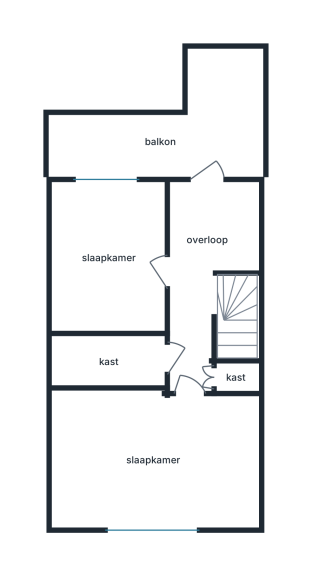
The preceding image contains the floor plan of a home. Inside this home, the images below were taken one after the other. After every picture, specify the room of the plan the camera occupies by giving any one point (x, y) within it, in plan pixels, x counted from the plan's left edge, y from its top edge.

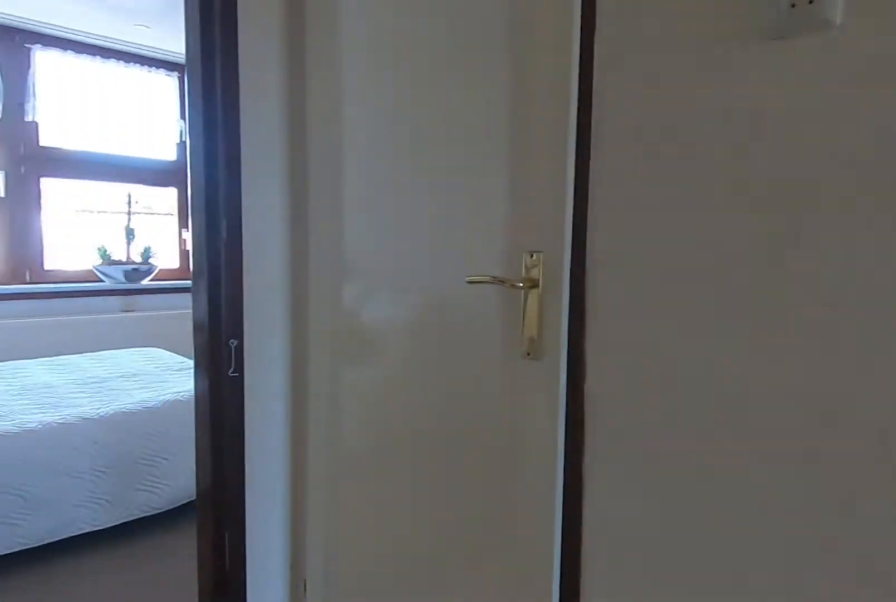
(191, 366)
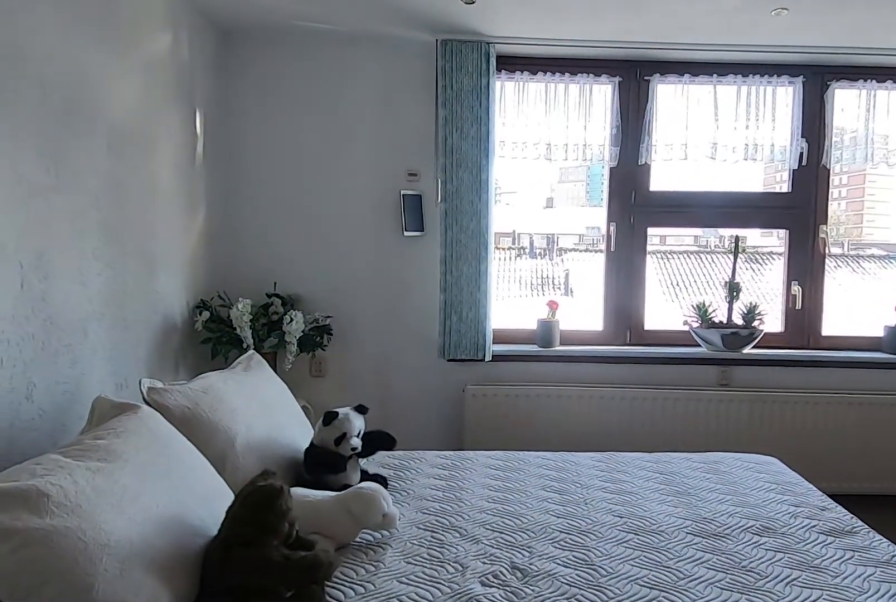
(149, 462)
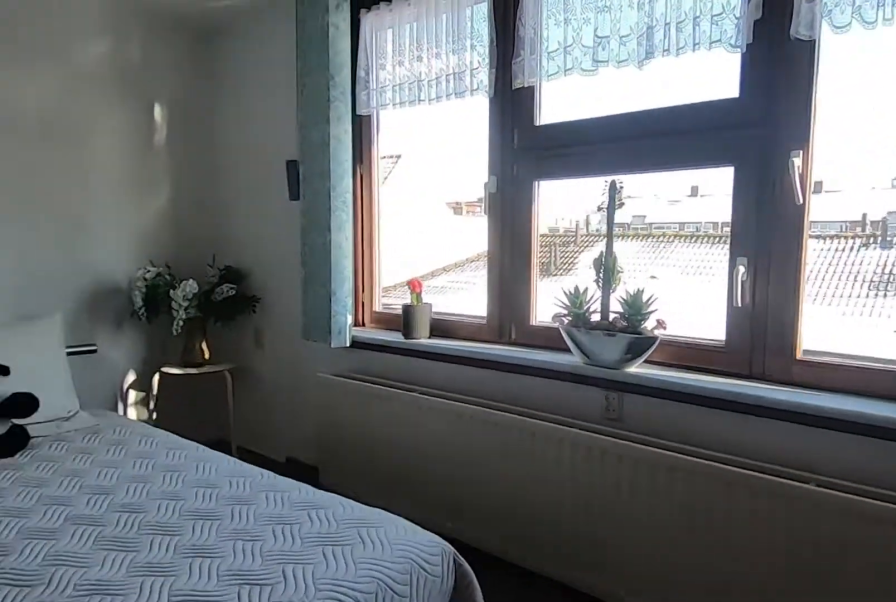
(149, 462)
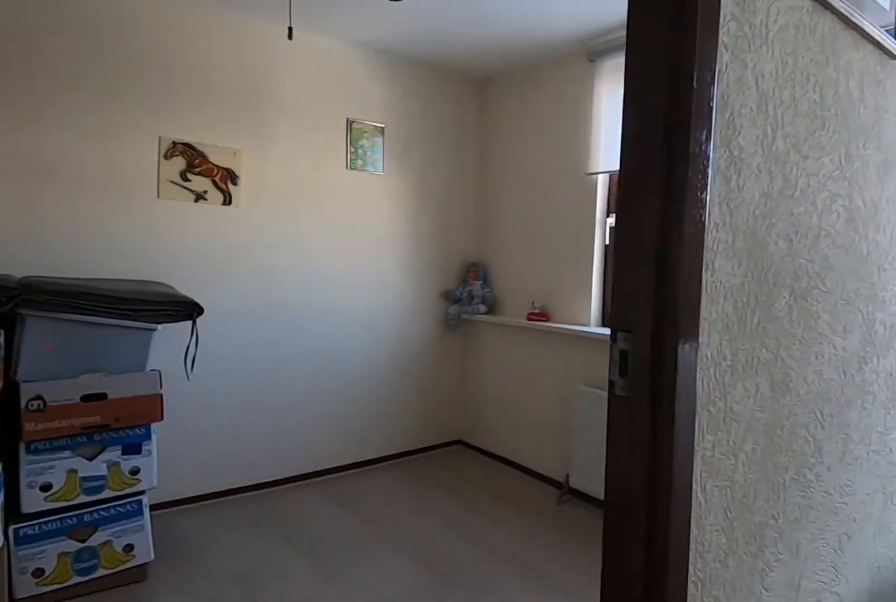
(191, 366)
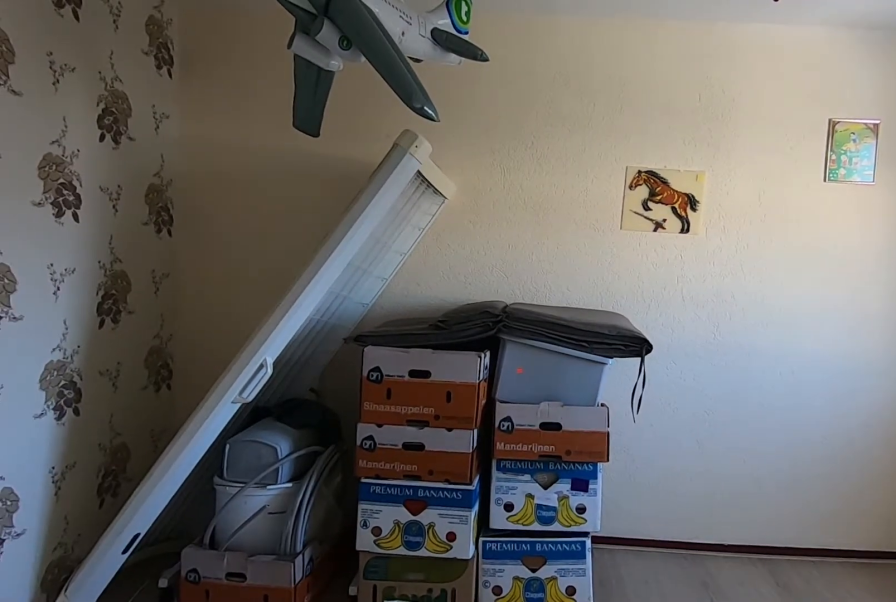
(86, 254)
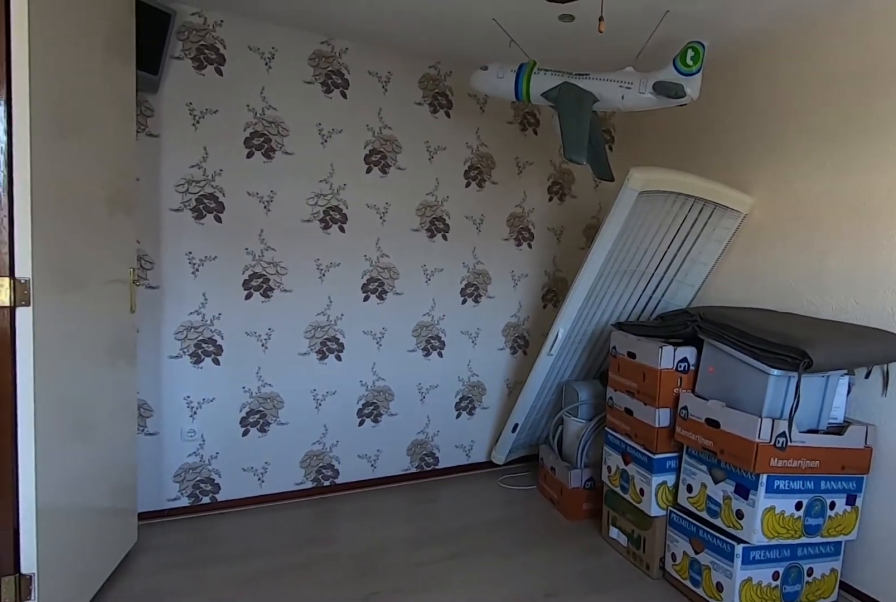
(86, 254)
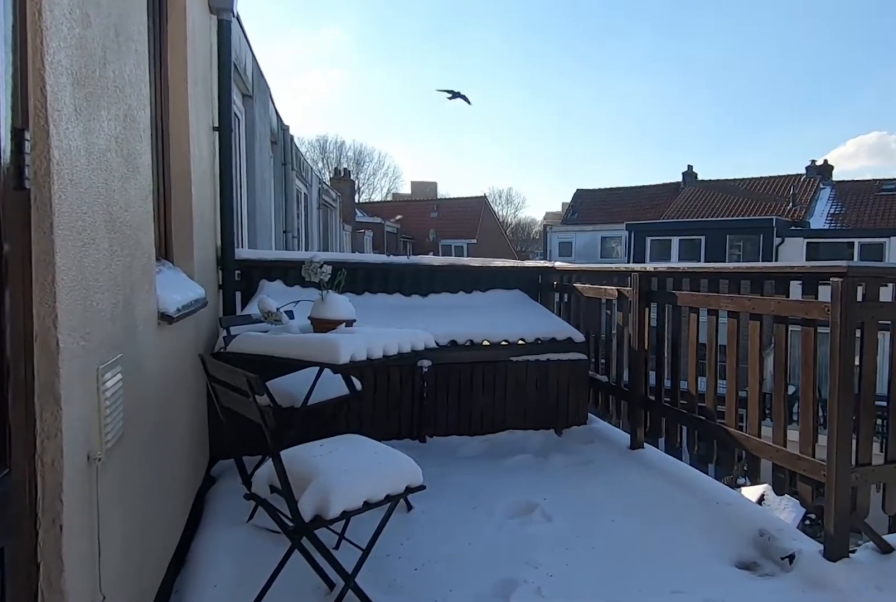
(176, 124)
